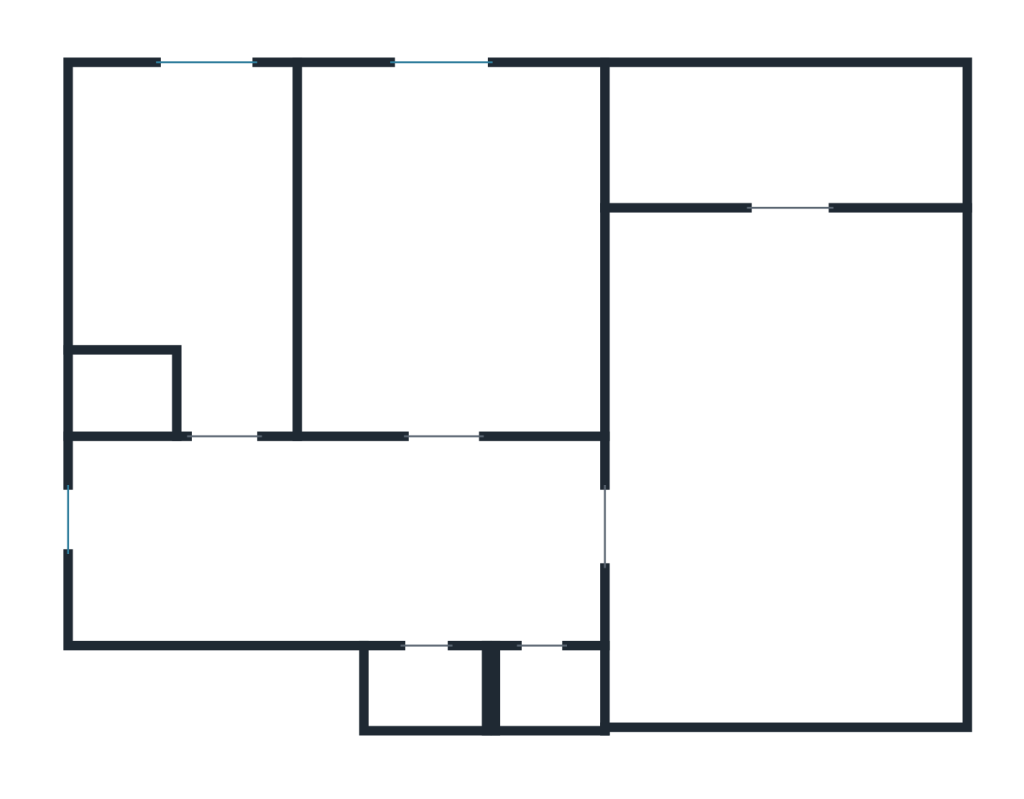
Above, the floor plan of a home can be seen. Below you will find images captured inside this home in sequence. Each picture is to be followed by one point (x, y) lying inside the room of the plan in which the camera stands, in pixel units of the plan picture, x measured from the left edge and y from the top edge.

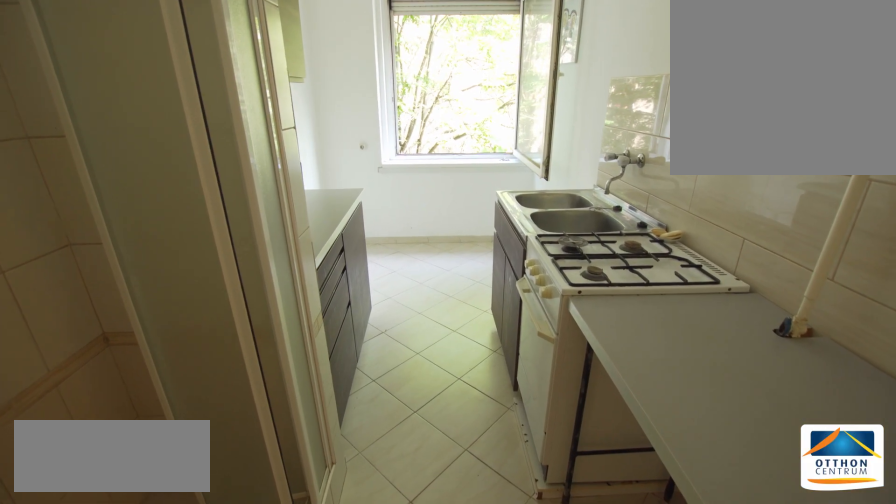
(170, 238)
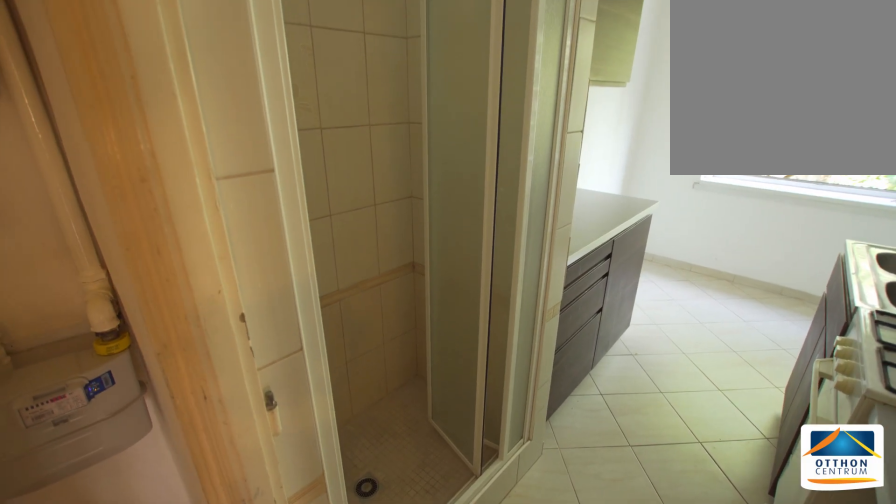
(170, 237)
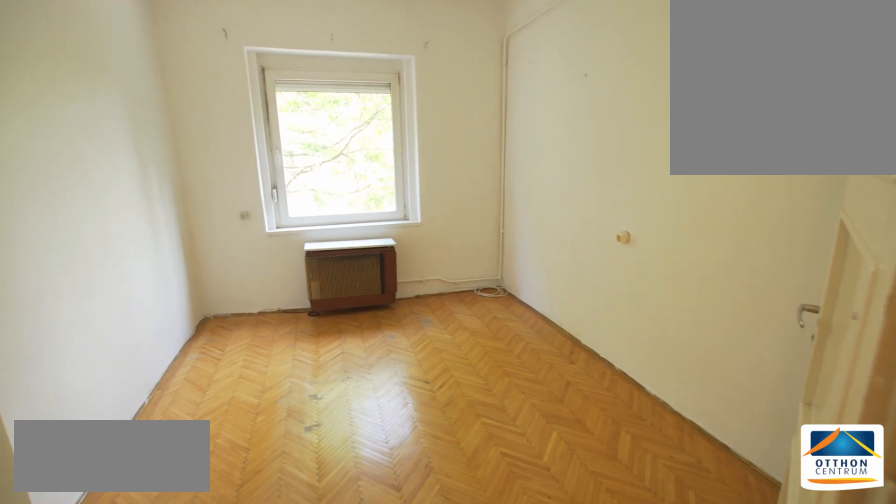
(453, 237)
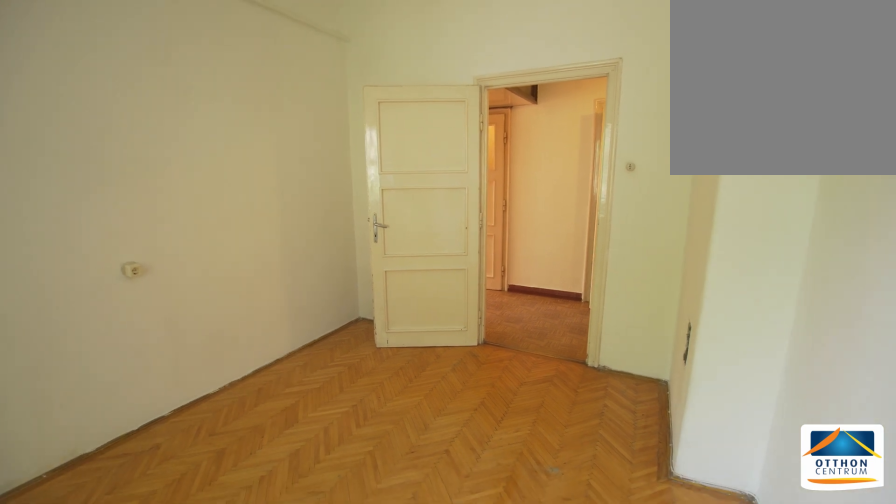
(453, 237)
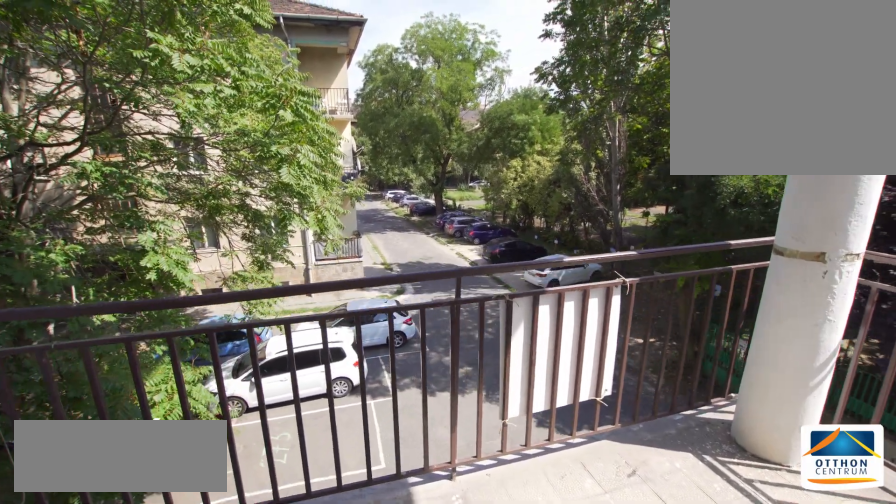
(787, 138)
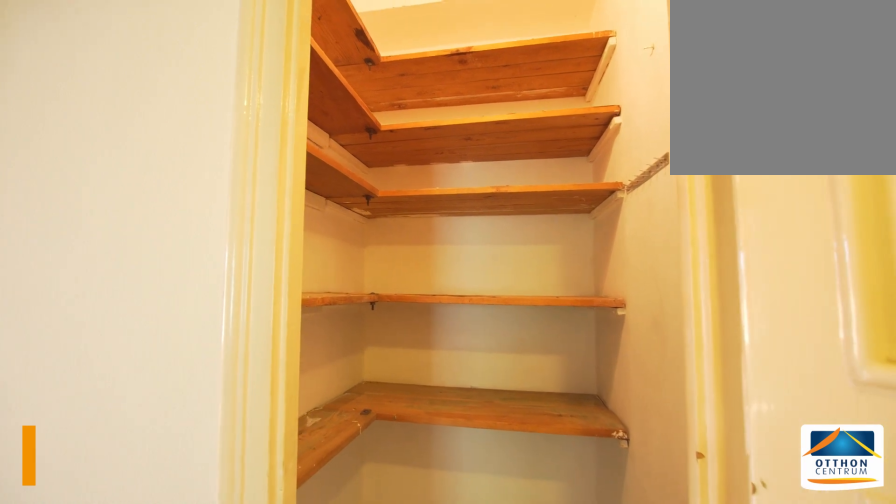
(432, 688)
